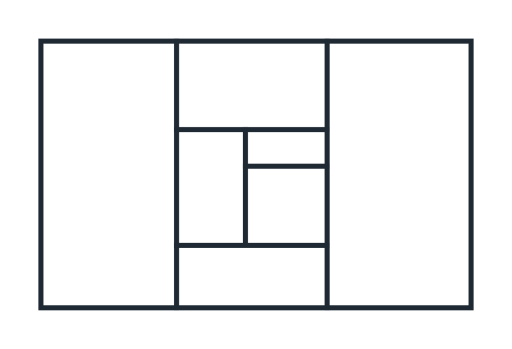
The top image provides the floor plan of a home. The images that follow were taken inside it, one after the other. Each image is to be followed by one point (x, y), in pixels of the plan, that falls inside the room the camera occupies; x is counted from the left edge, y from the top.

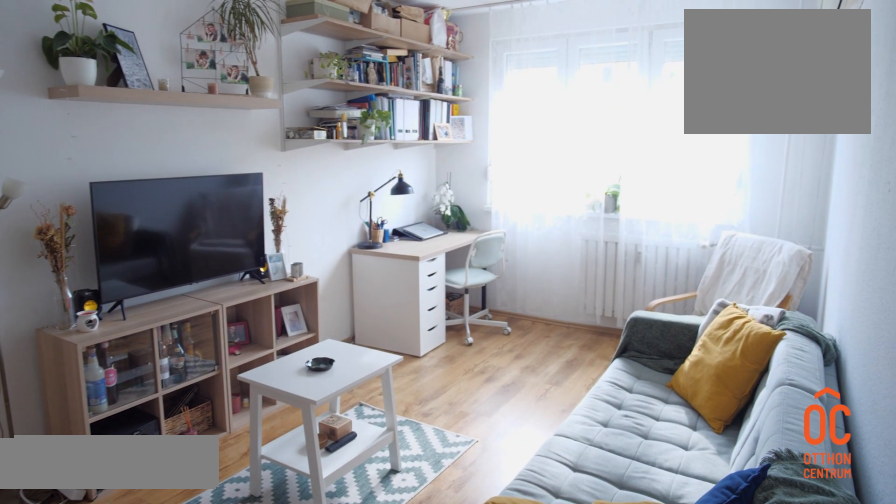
(112, 184)
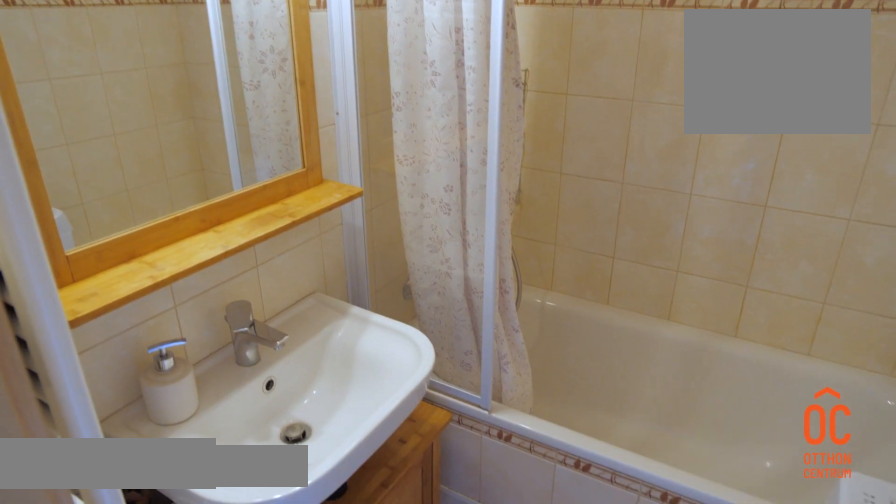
(284, 201)
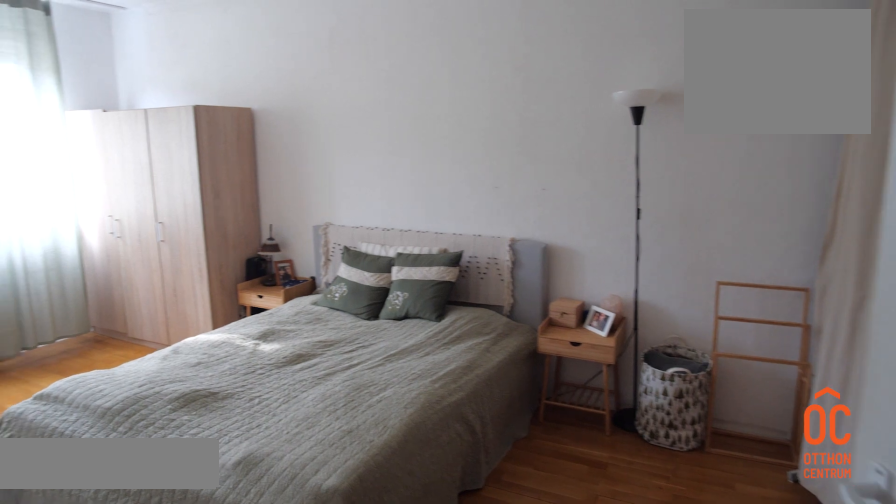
(400, 183)
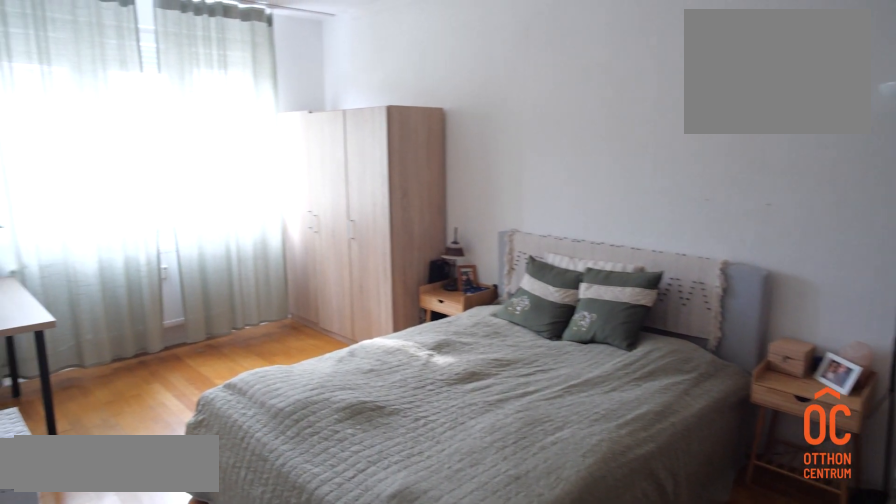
(400, 183)
